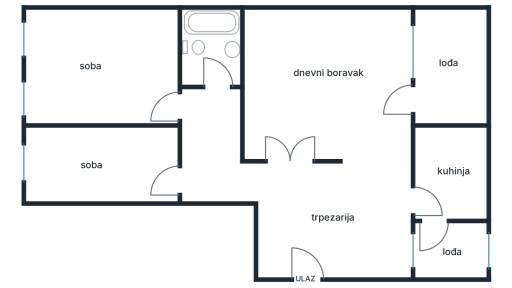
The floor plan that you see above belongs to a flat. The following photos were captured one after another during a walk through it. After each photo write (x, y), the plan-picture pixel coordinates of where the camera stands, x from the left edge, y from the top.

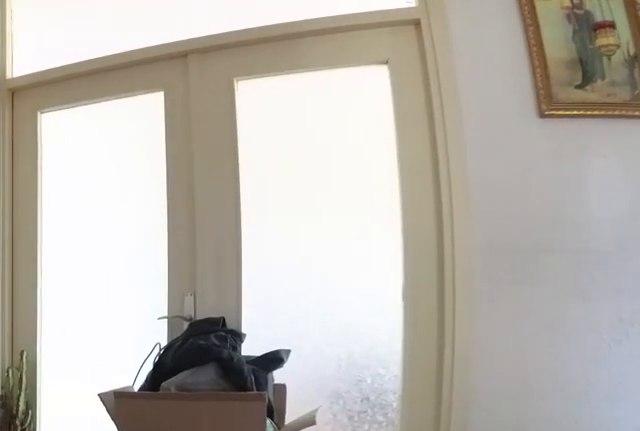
(307, 251)
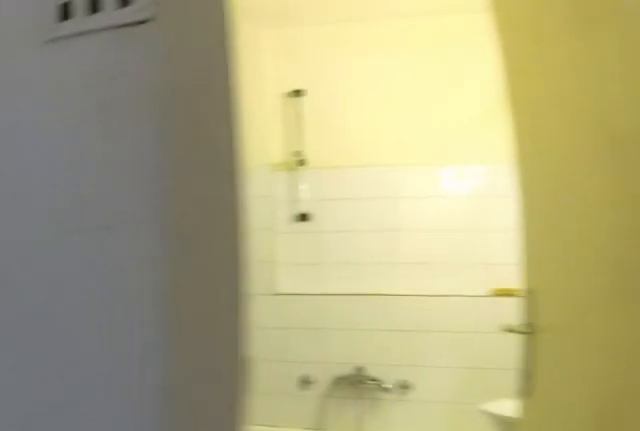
(215, 105)
